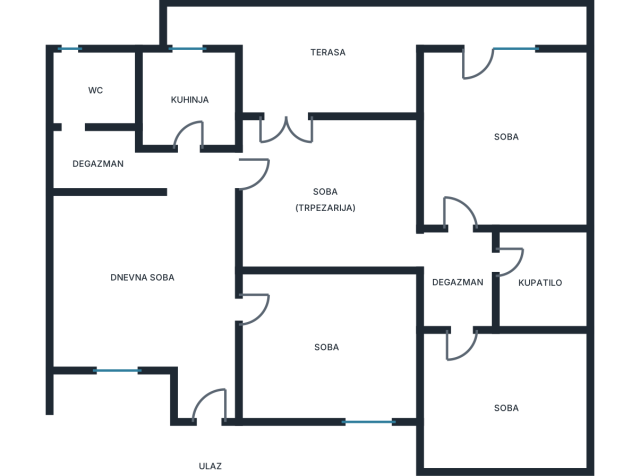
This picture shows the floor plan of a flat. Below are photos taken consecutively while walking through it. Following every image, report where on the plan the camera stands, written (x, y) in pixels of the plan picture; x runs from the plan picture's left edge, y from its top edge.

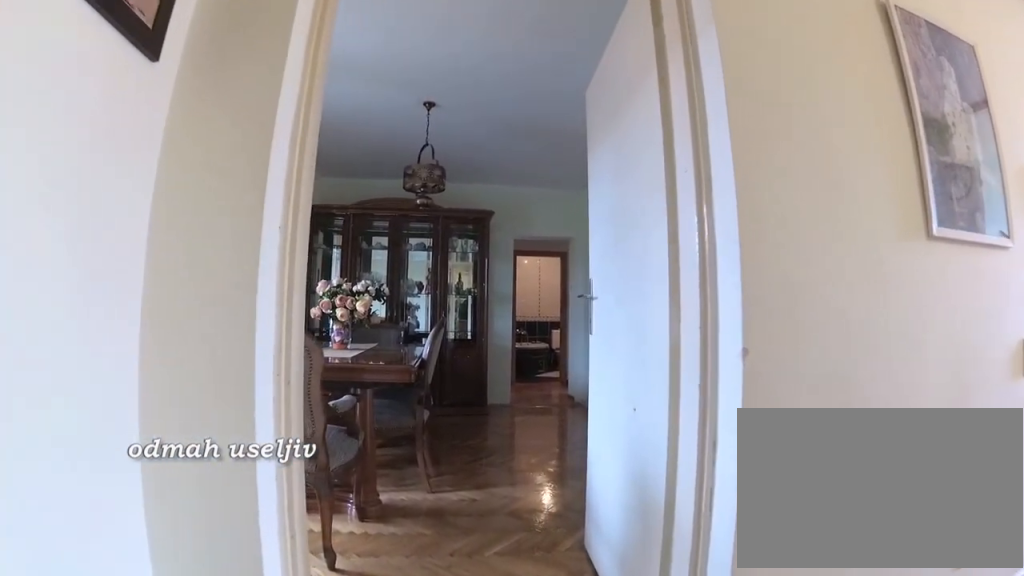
(173, 182)
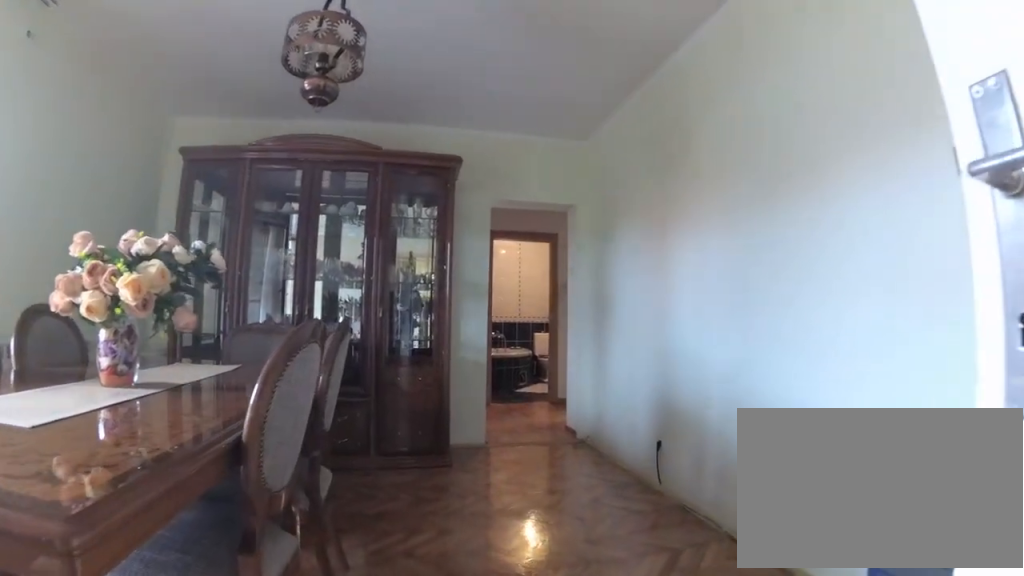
(240, 205)
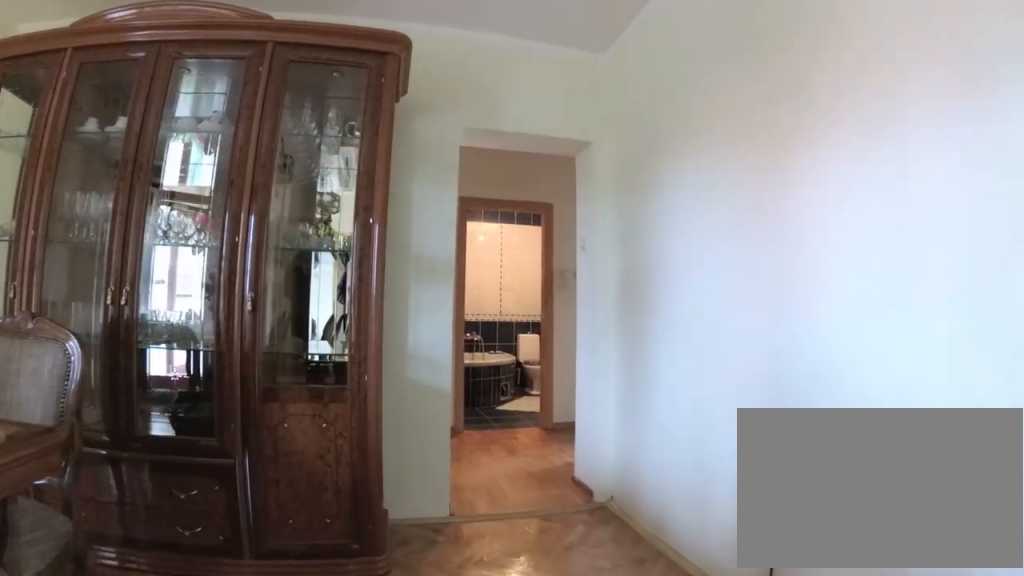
(289, 216)
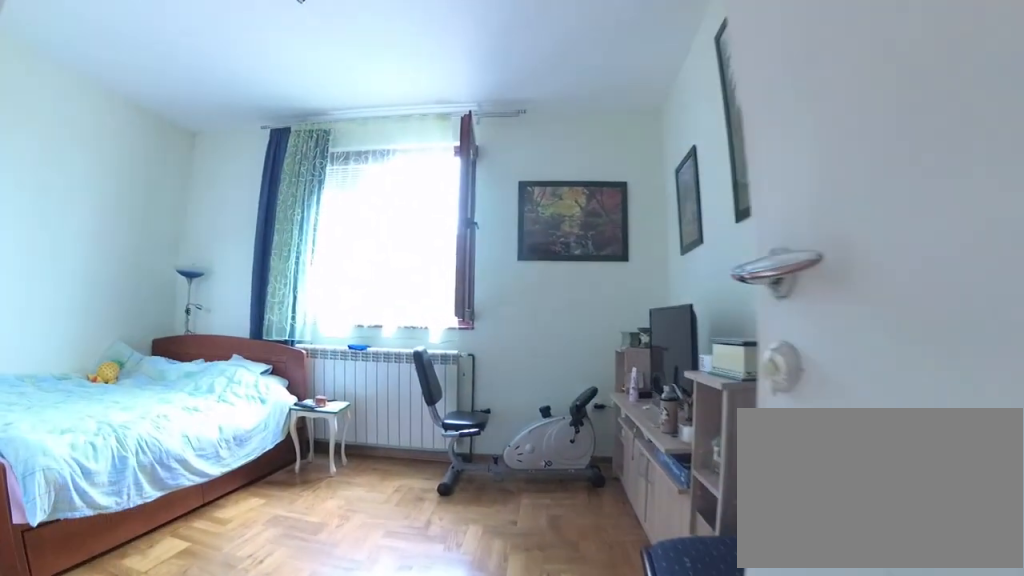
(460, 305)
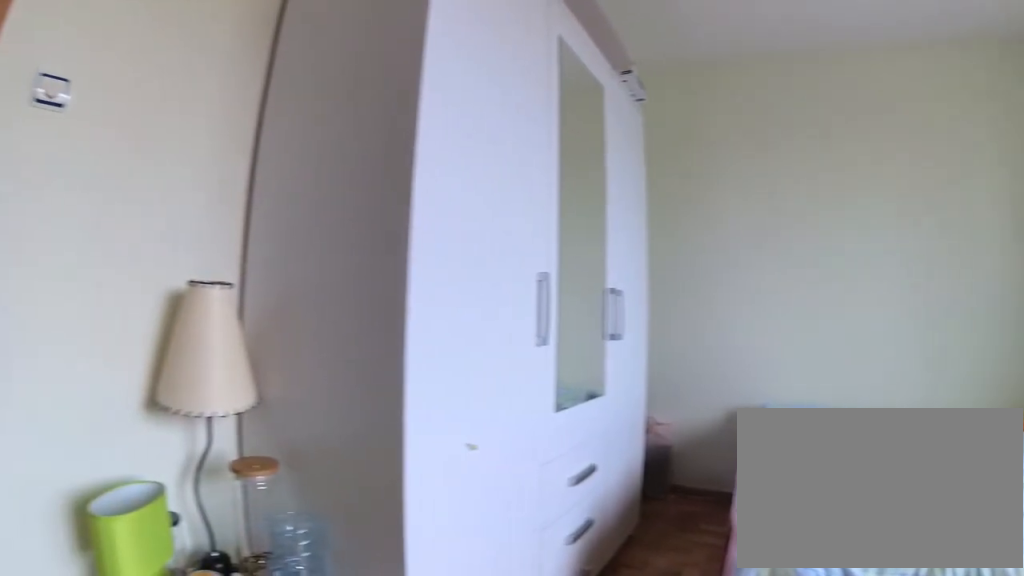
(443, 415)
